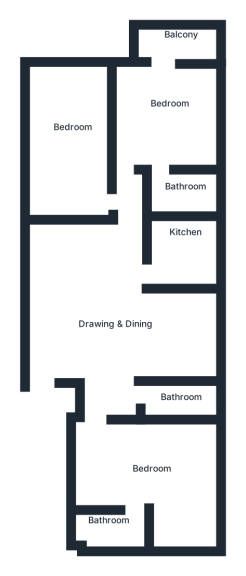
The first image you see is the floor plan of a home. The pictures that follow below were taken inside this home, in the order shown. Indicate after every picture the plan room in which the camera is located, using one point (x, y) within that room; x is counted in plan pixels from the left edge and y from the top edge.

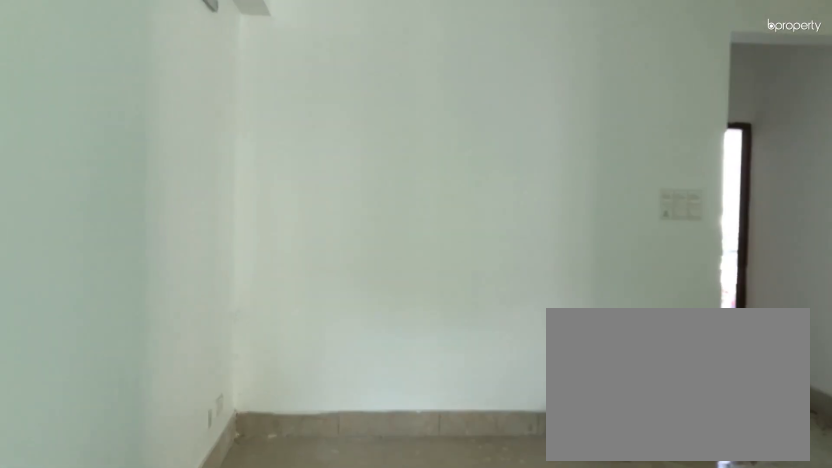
(101, 325)
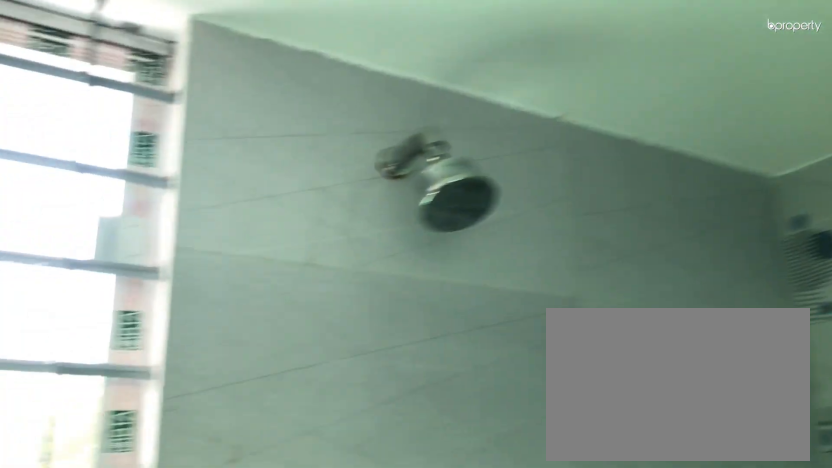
(125, 522)
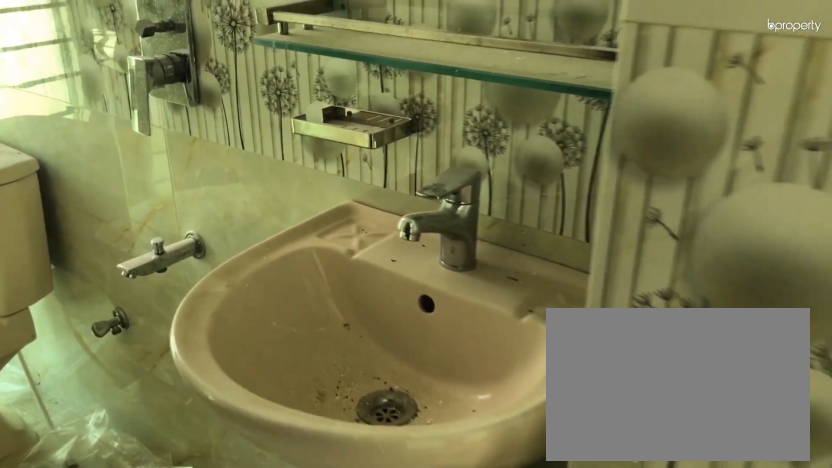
(174, 399)
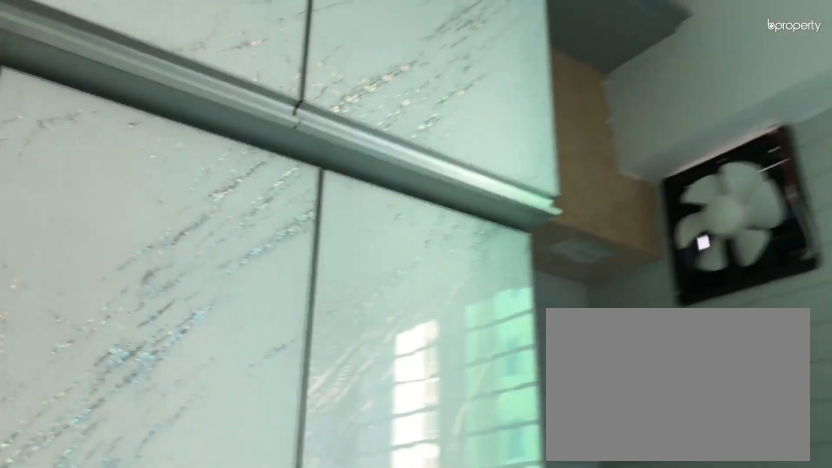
(176, 252)
